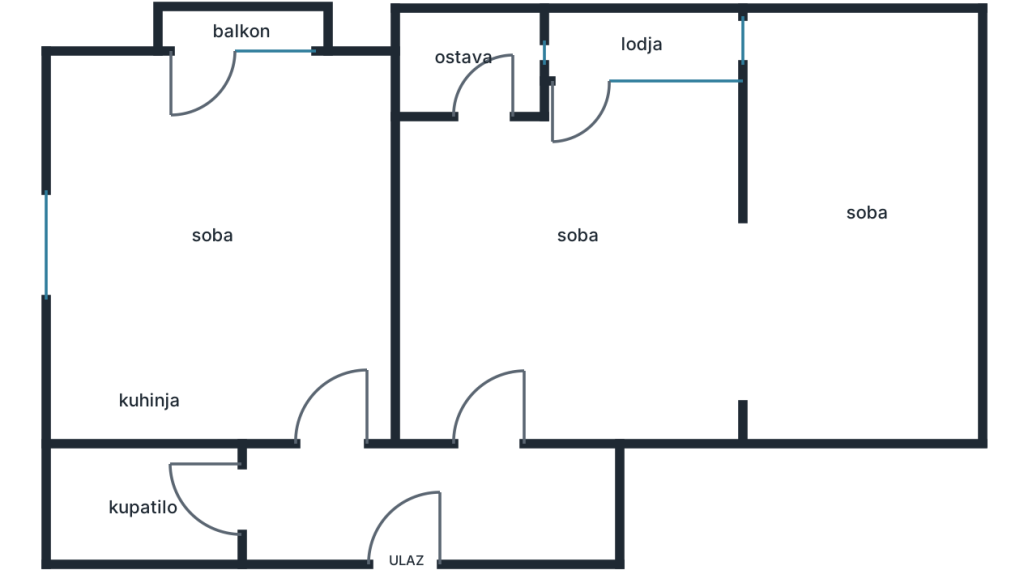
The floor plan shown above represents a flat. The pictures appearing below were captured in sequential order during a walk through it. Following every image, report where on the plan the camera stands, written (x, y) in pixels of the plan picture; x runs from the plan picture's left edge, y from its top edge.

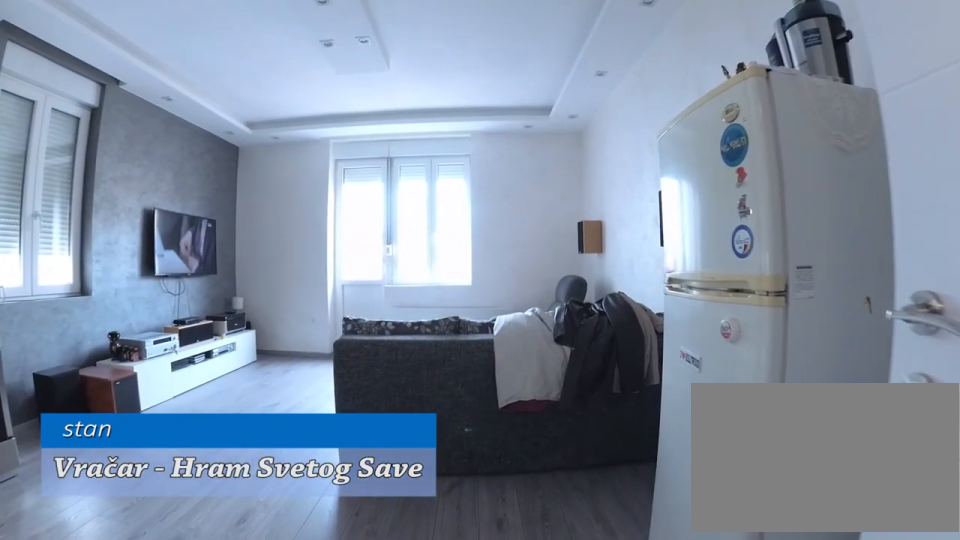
(342, 422)
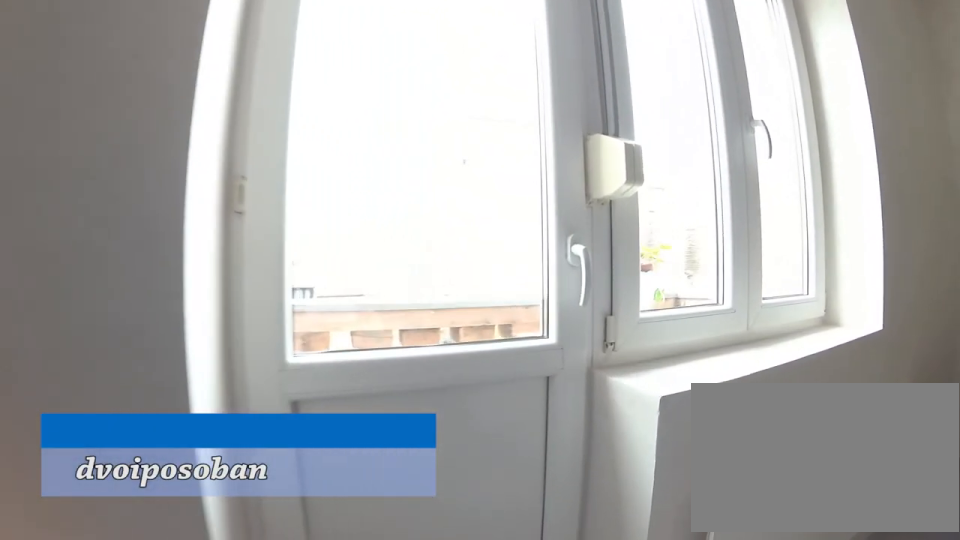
(178, 157)
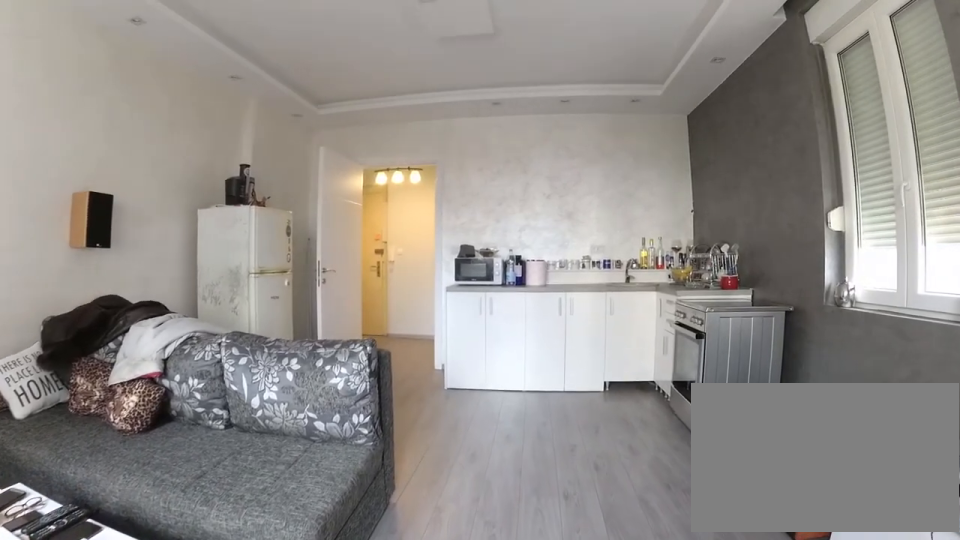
(257, 98)
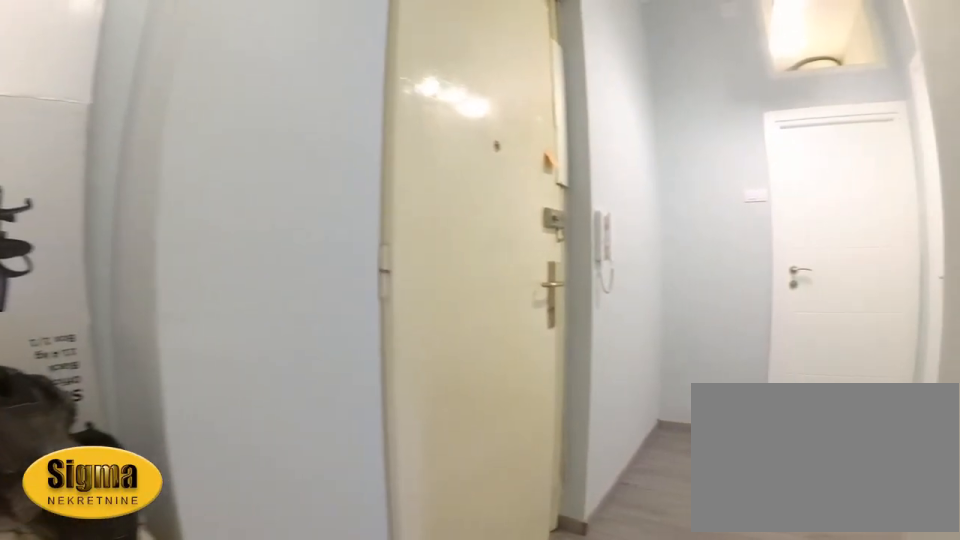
(501, 467)
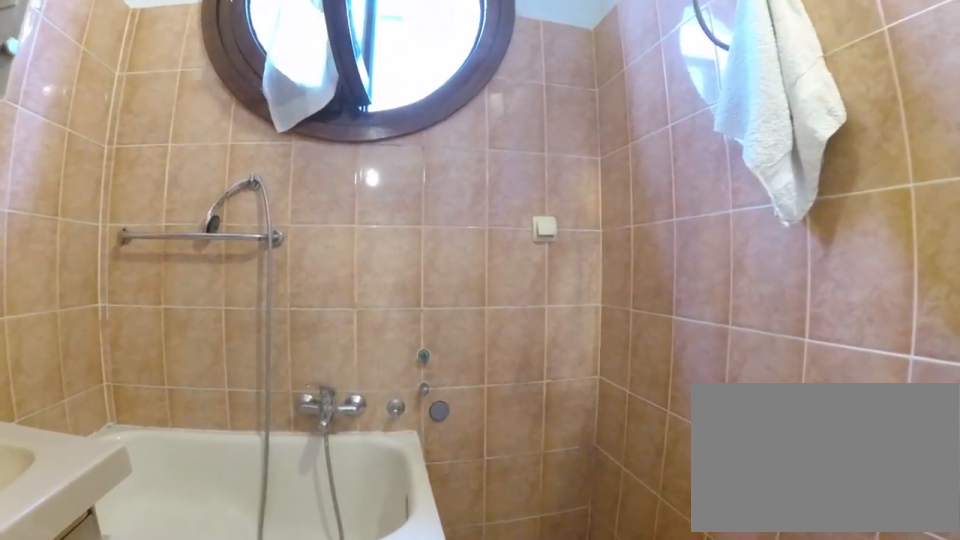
(194, 498)
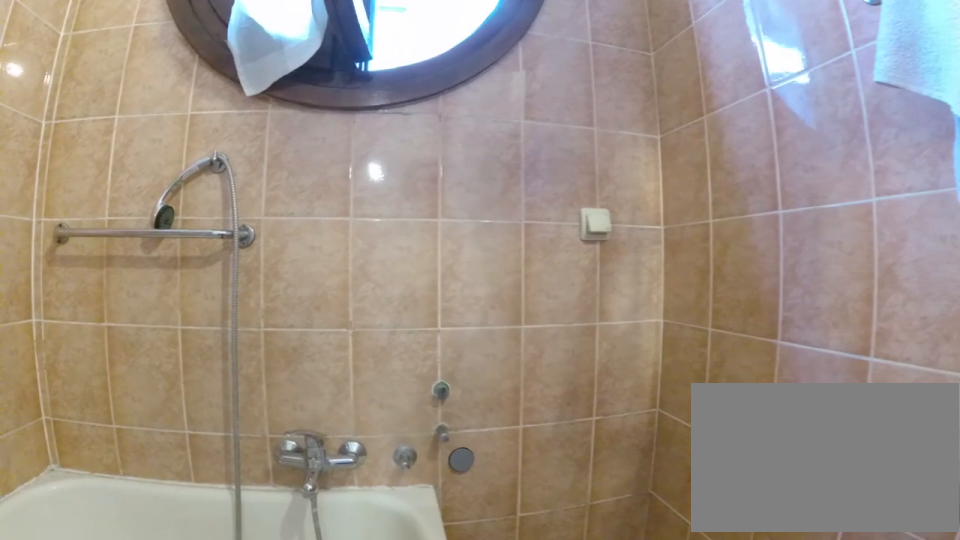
(150, 498)
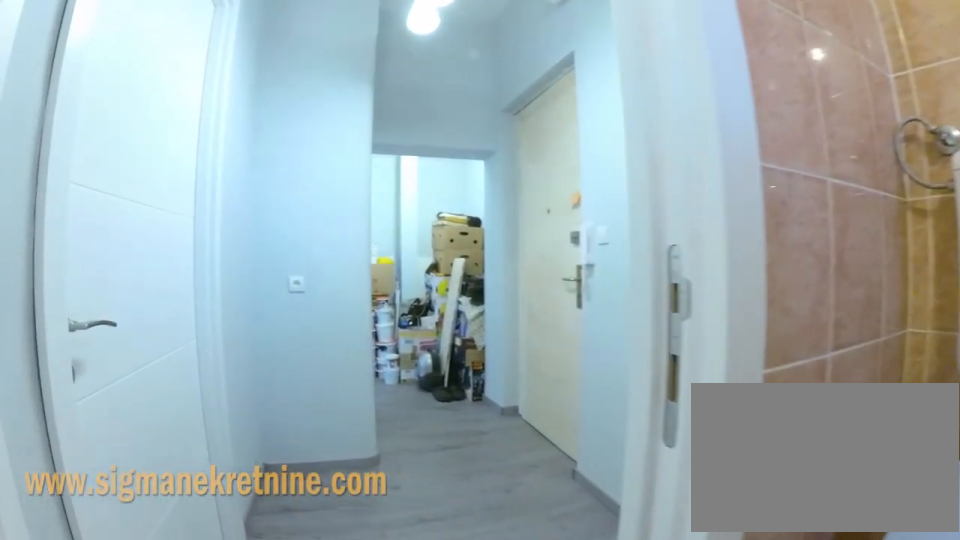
(153, 497)
